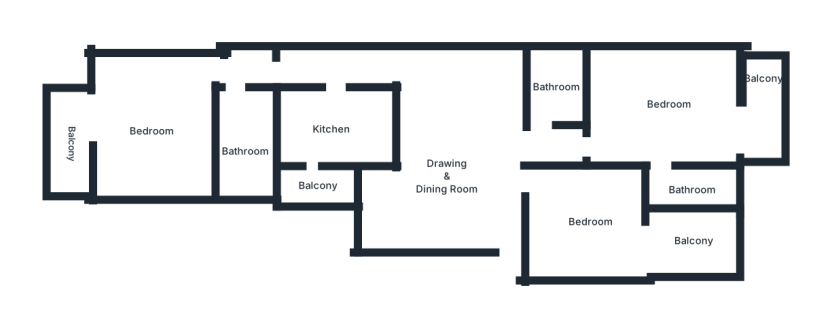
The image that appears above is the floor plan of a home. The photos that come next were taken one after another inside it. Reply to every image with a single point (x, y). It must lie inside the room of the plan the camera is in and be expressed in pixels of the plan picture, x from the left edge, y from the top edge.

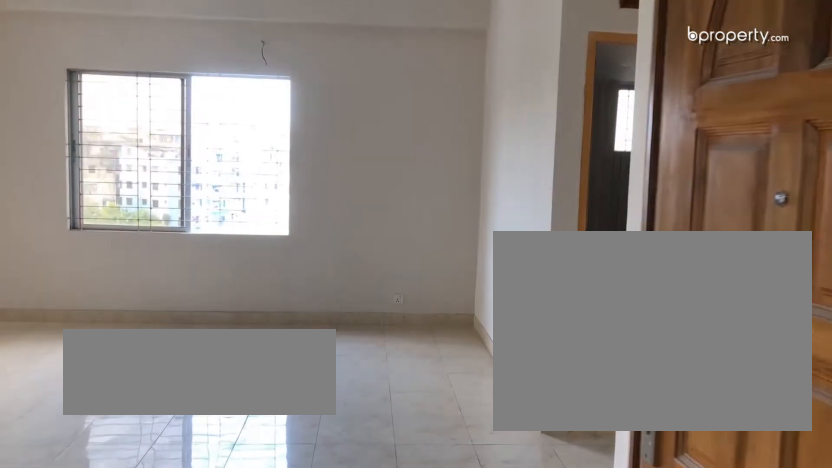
(444, 189)
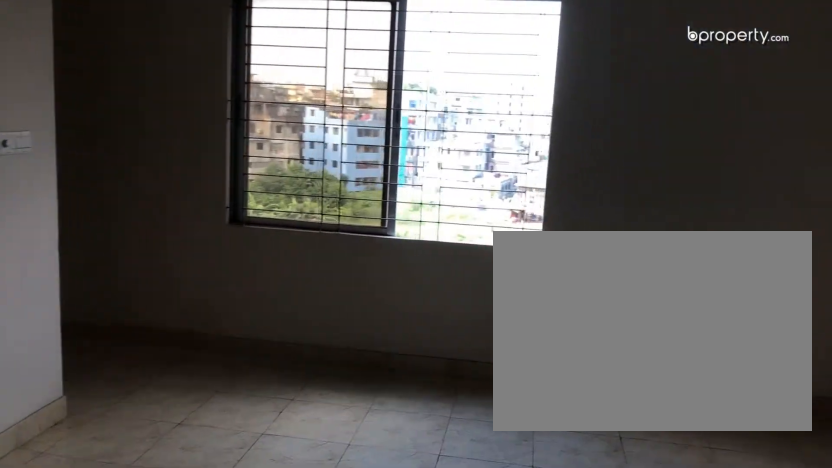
(444, 189)
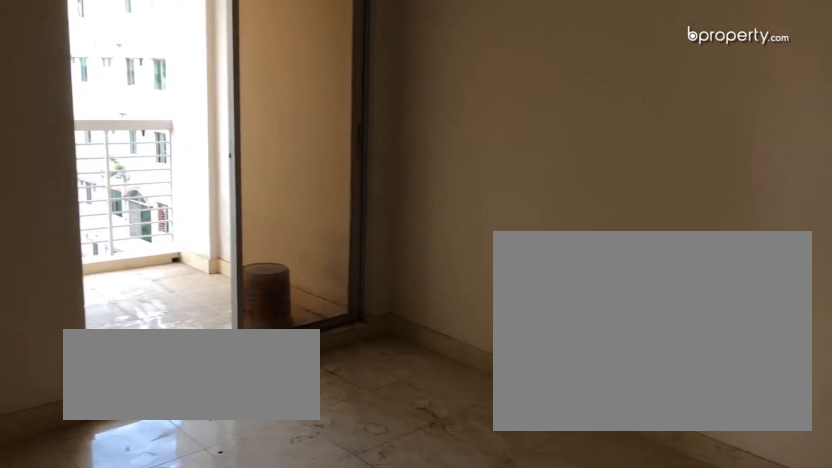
(591, 242)
